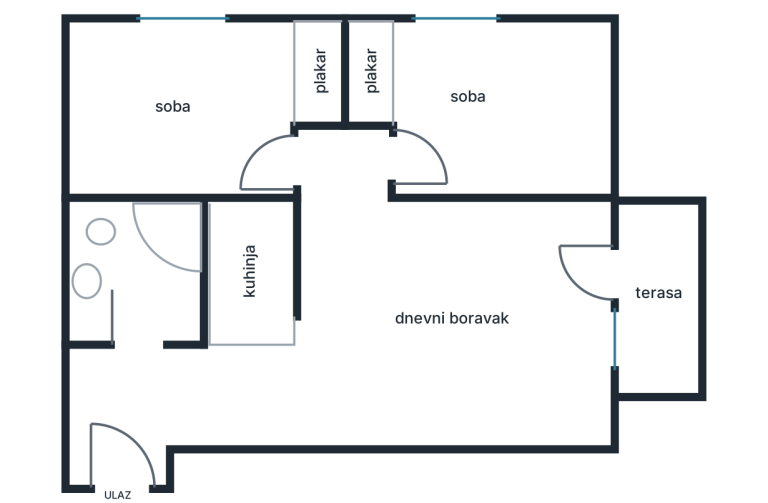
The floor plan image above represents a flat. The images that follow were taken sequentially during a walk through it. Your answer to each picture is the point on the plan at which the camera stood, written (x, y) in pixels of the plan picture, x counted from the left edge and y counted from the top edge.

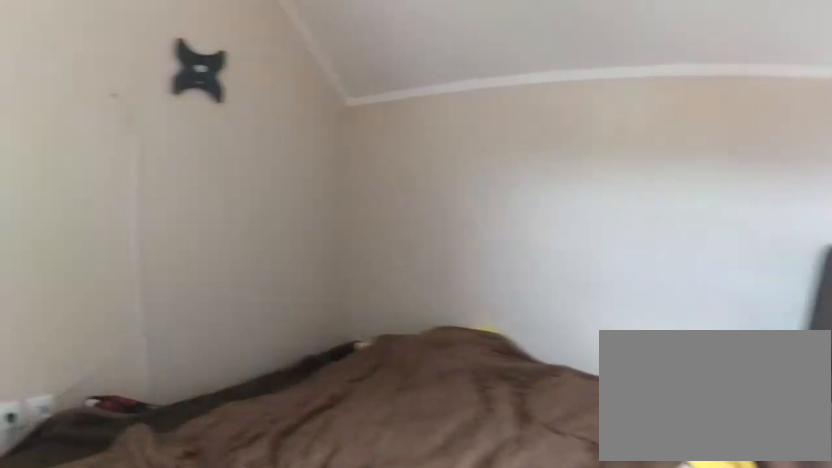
(462, 165)
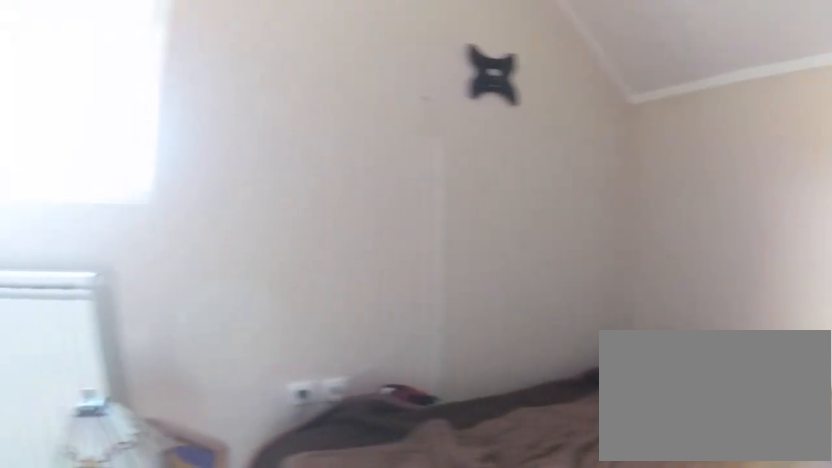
(466, 173)
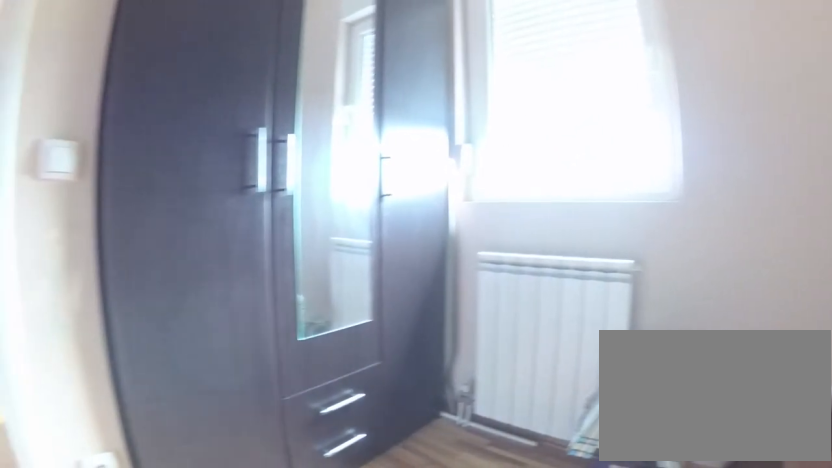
(486, 181)
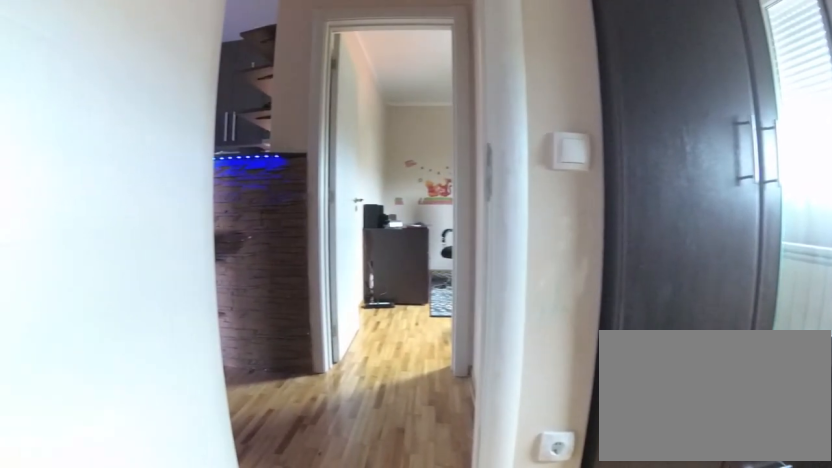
(502, 168)
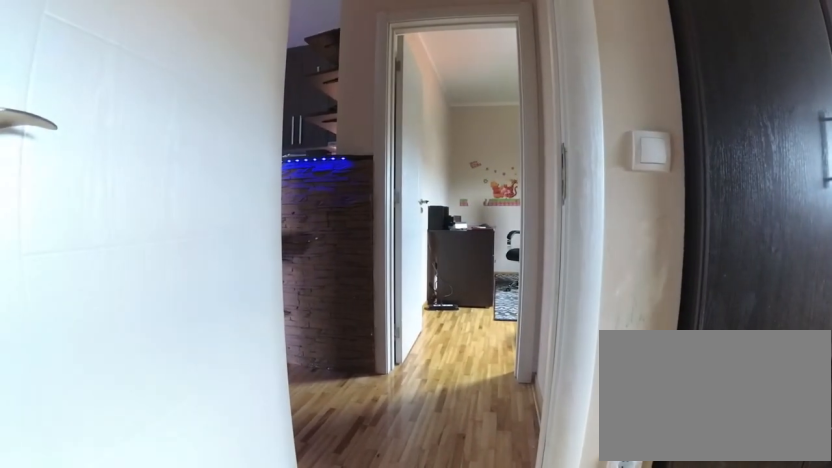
(505, 159)
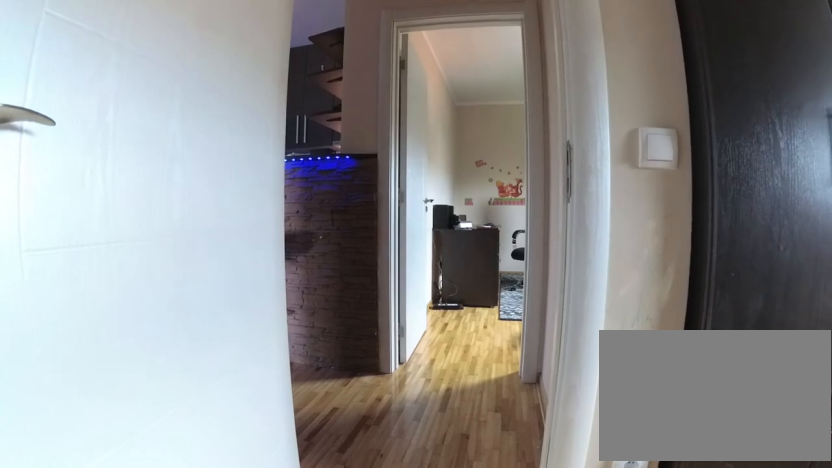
(504, 159)
